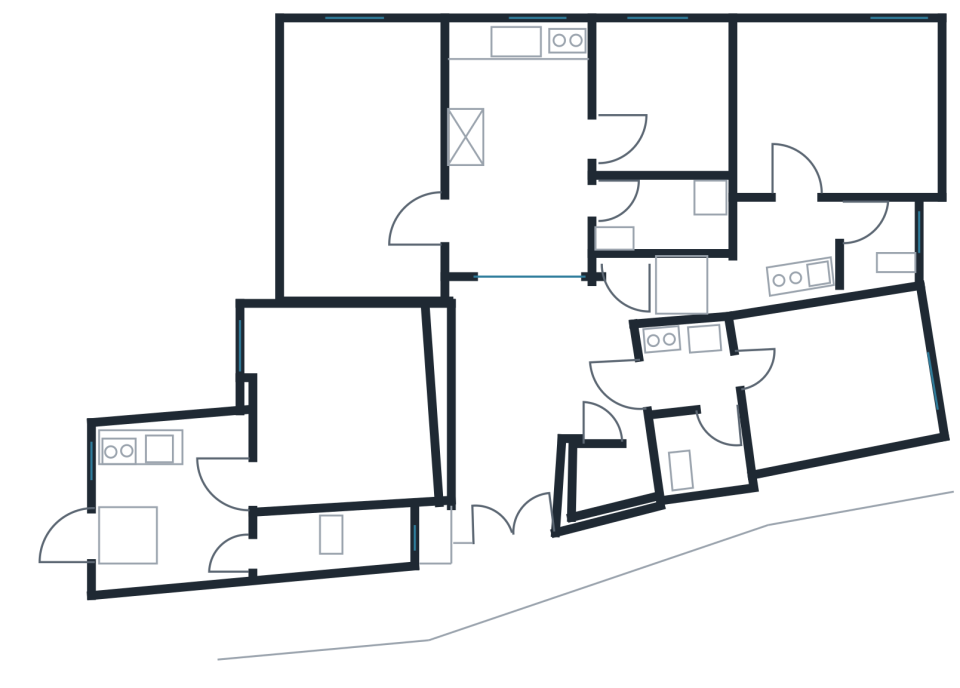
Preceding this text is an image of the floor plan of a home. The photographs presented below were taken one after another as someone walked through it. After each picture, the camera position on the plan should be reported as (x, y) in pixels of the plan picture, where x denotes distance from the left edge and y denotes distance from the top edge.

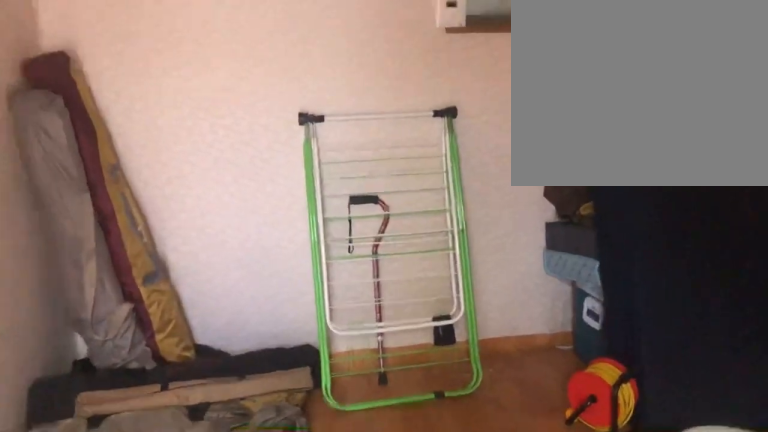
(751, 367)
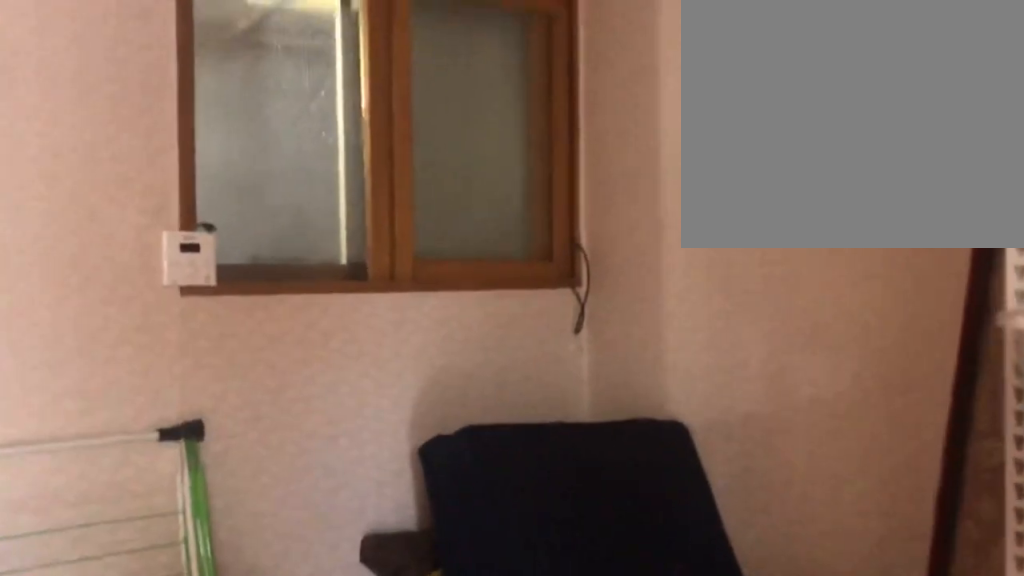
(796, 368)
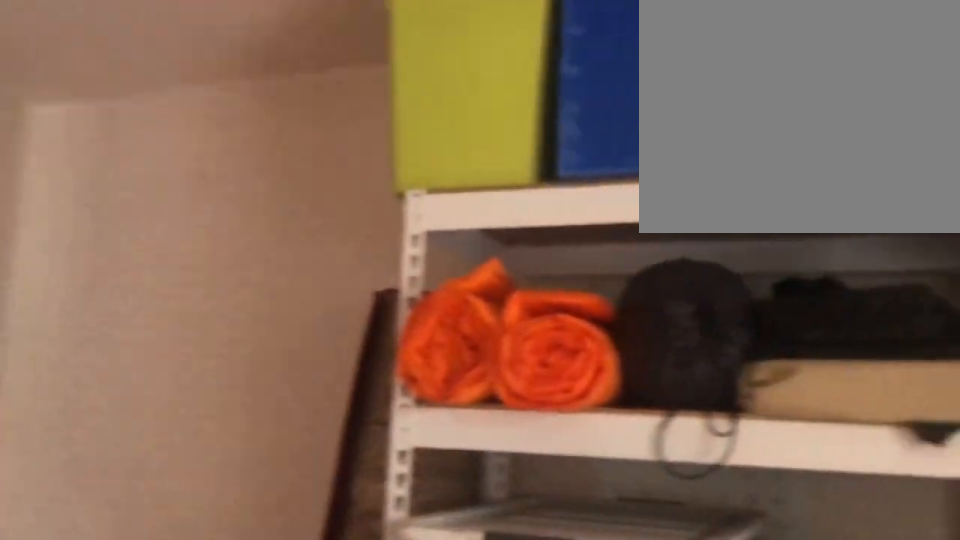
(822, 378)
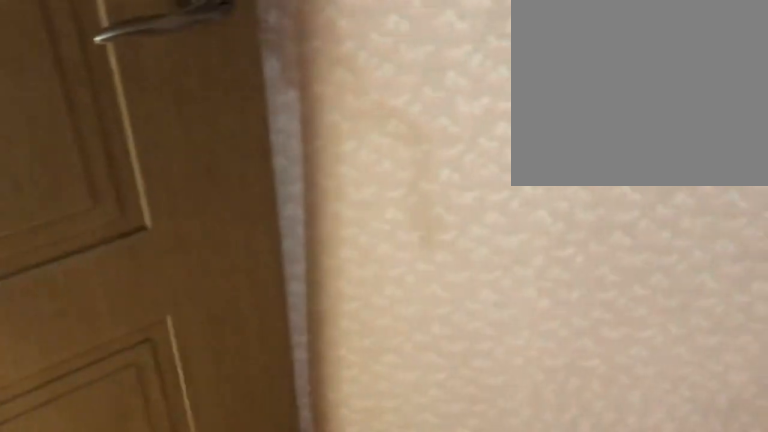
(771, 375)
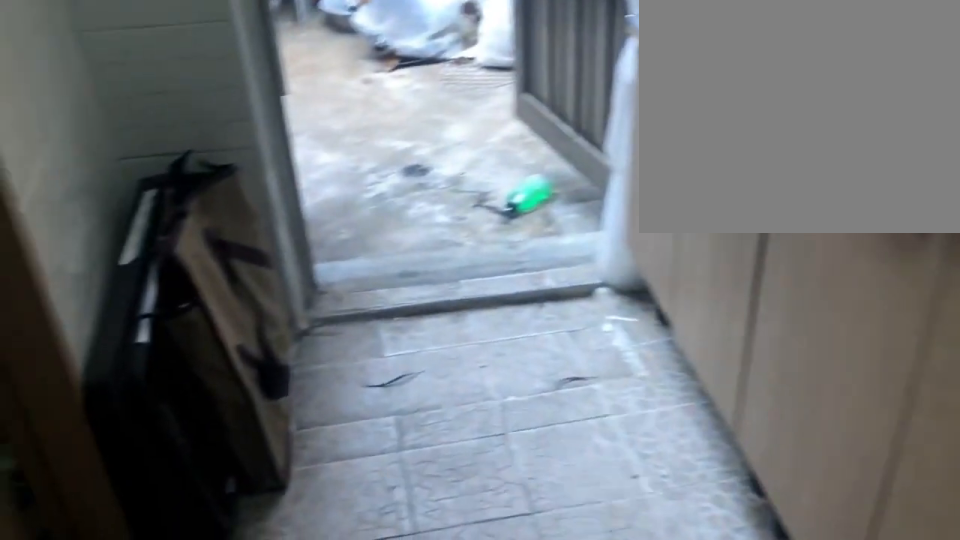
(752, 369)
